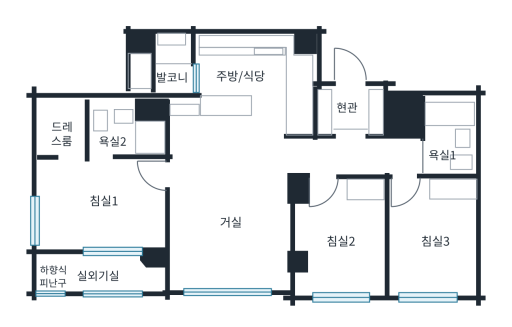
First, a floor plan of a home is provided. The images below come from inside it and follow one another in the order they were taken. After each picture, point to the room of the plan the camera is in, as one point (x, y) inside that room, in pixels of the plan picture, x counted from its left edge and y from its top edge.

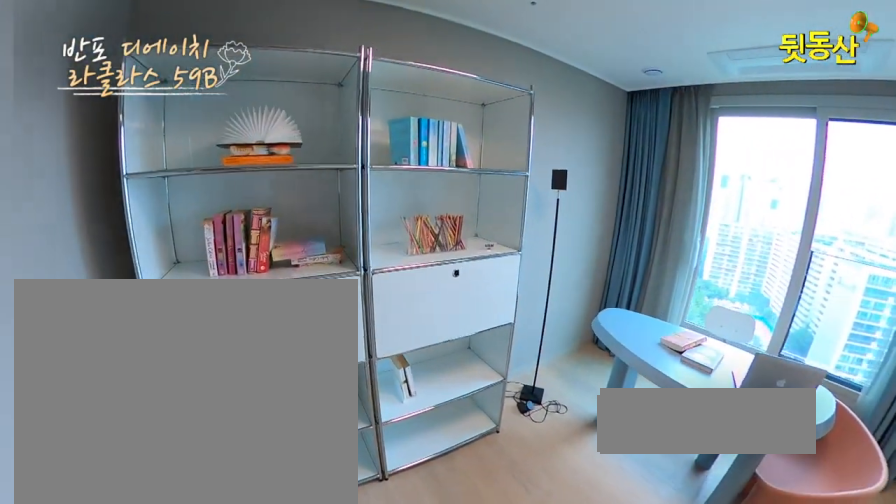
(441, 244)
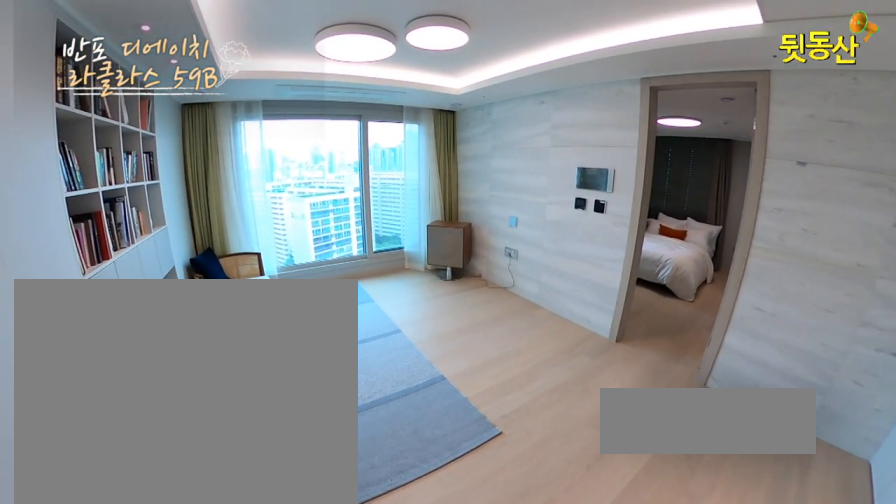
(229, 224)
